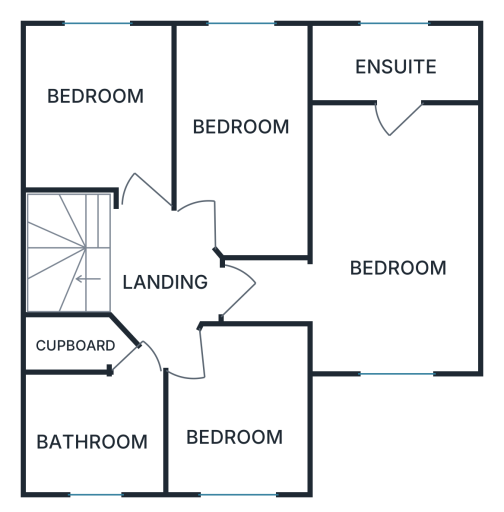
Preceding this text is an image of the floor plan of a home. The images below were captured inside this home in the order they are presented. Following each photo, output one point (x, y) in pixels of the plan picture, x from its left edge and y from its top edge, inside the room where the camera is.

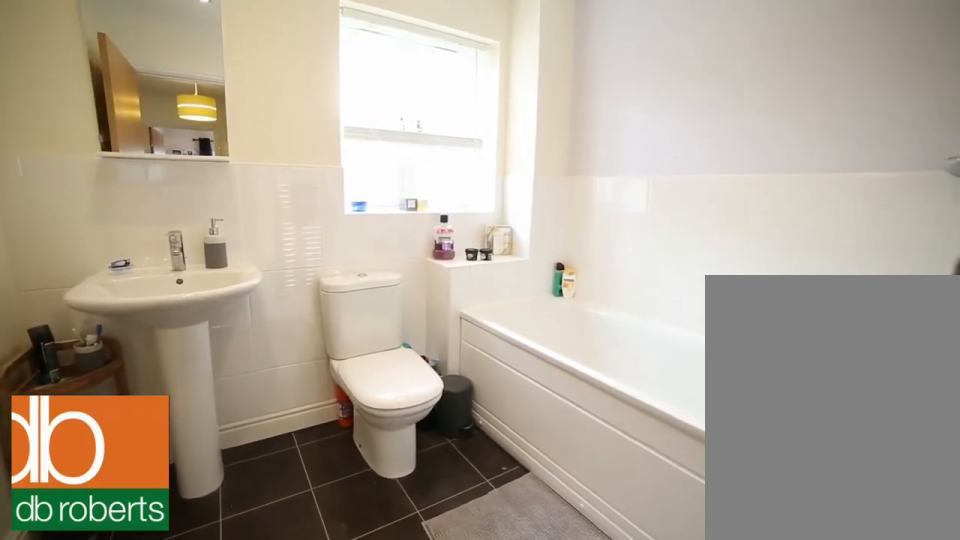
(97, 430)
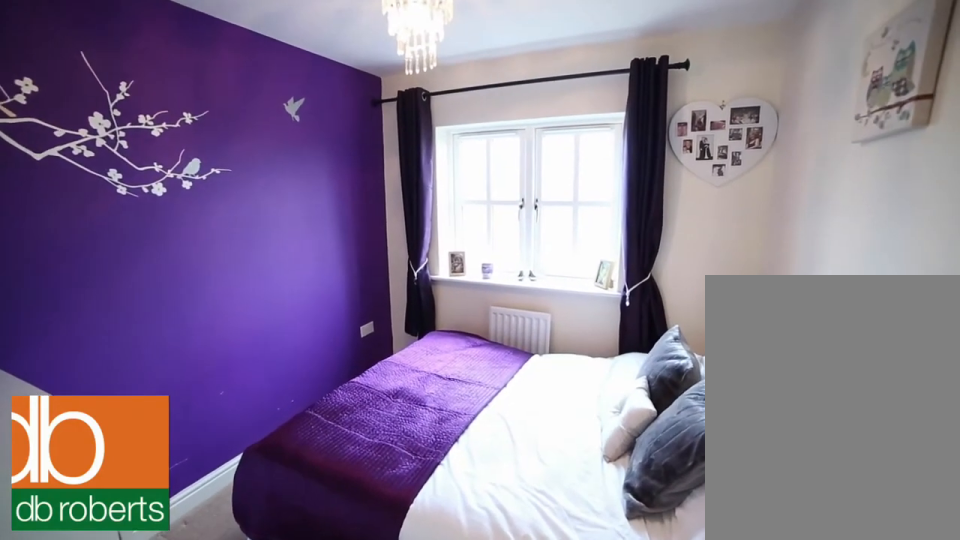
(101, 109)
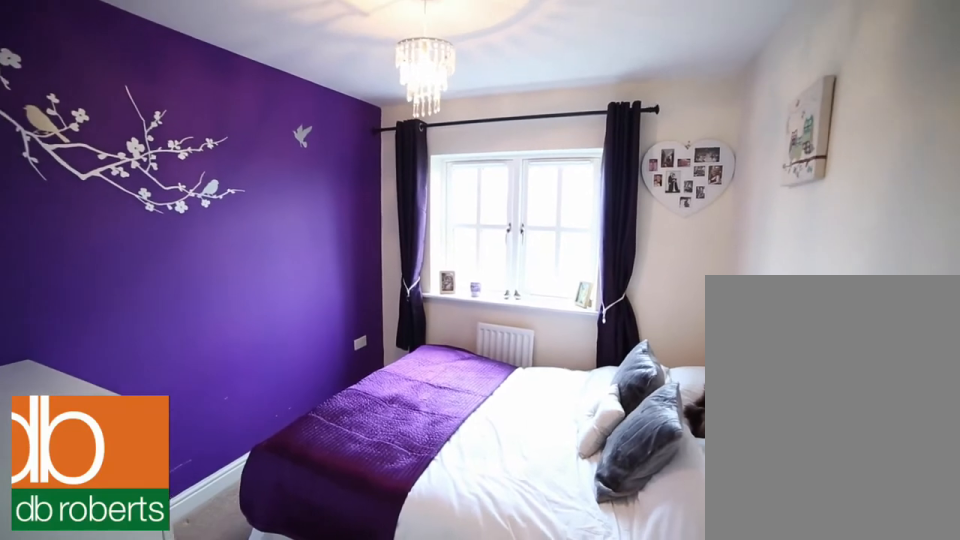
(101, 109)
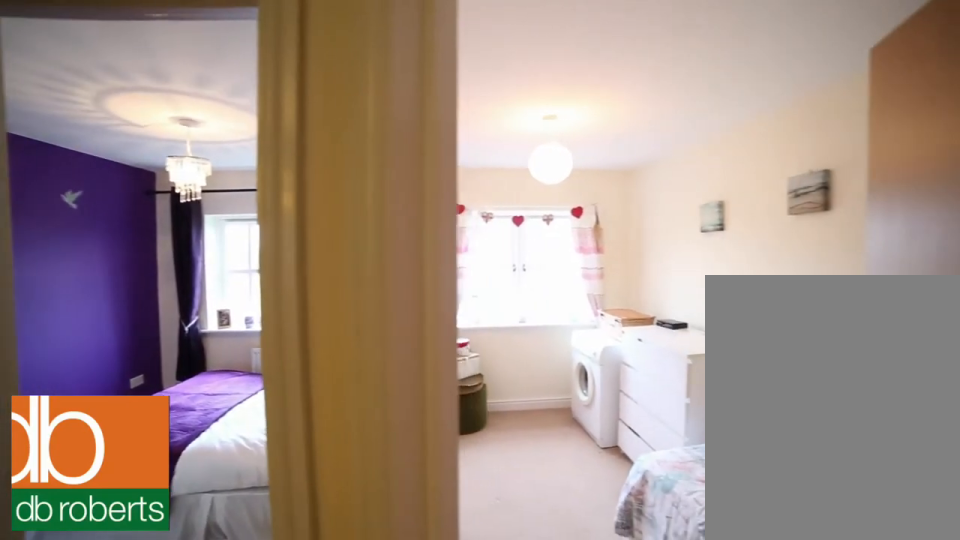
(245, 135)
